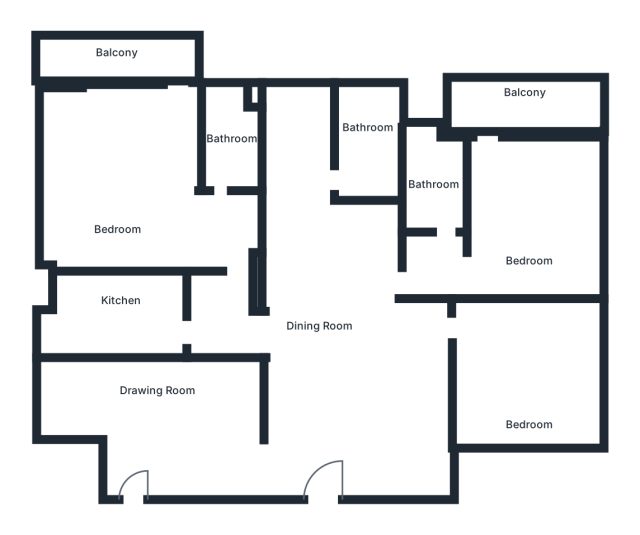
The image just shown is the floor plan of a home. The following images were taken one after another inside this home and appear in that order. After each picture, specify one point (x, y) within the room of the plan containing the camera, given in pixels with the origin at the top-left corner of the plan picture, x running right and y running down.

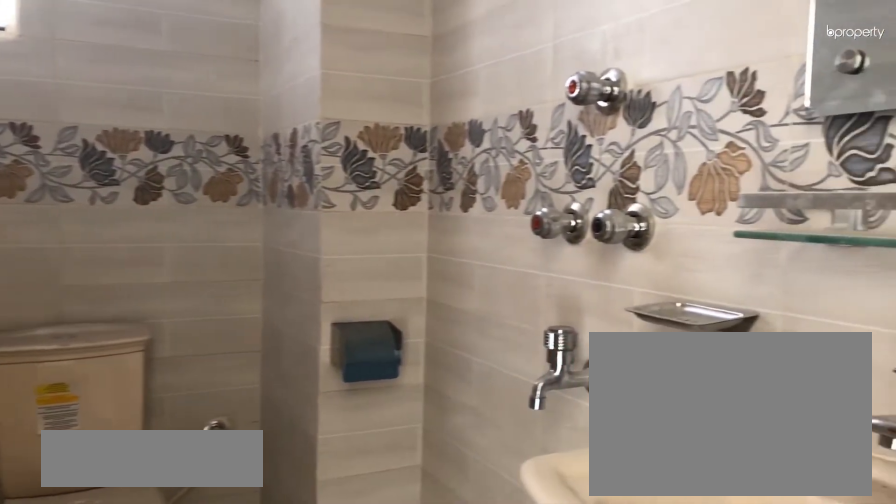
(229, 136)
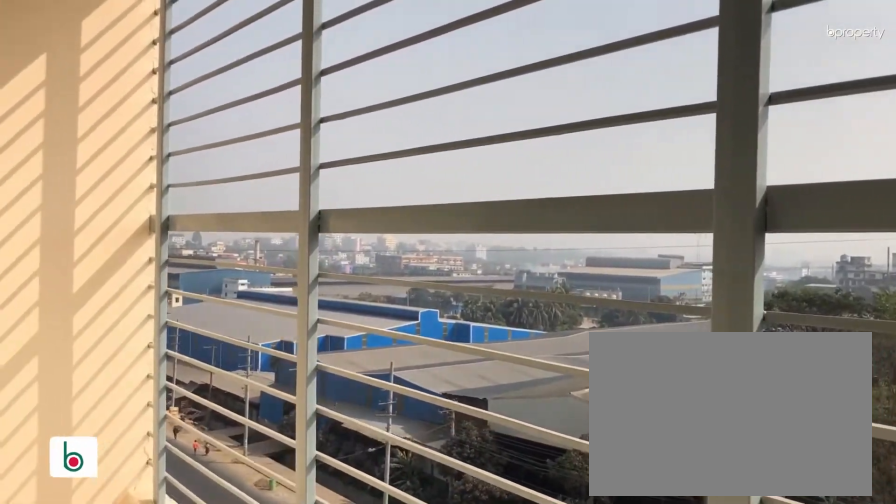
(111, 65)
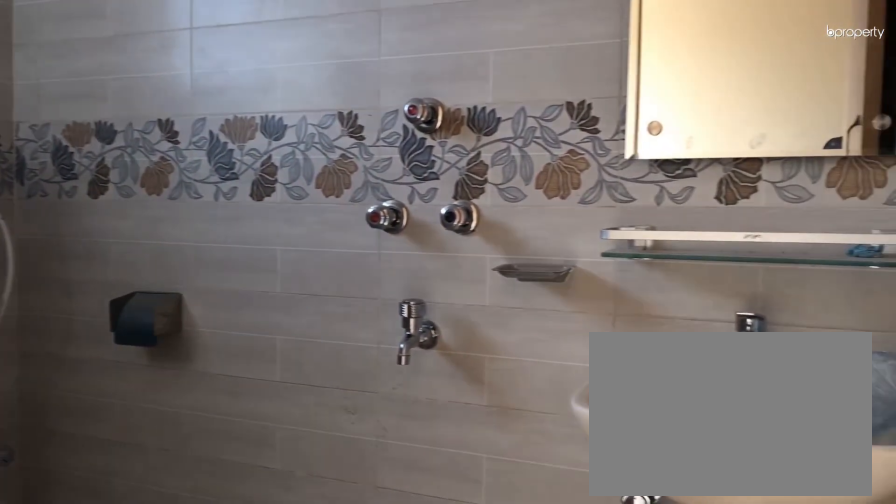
(367, 131)
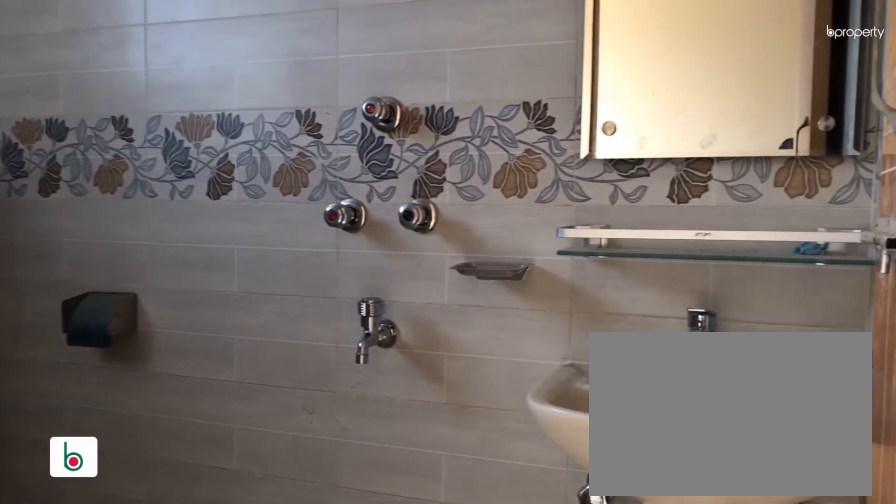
(367, 131)
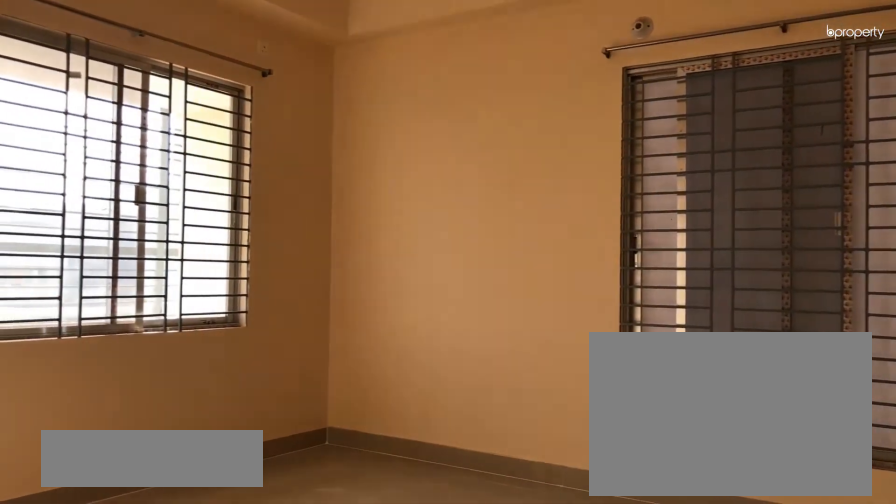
(528, 219)
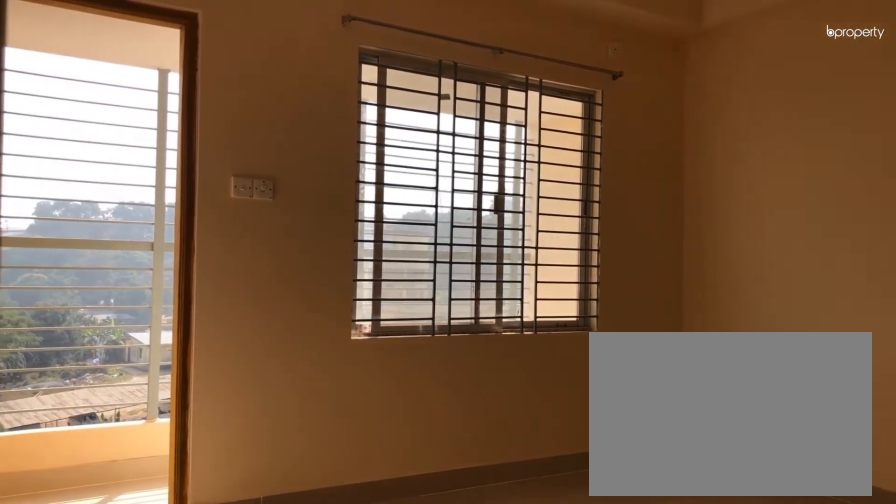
(528, 219)
